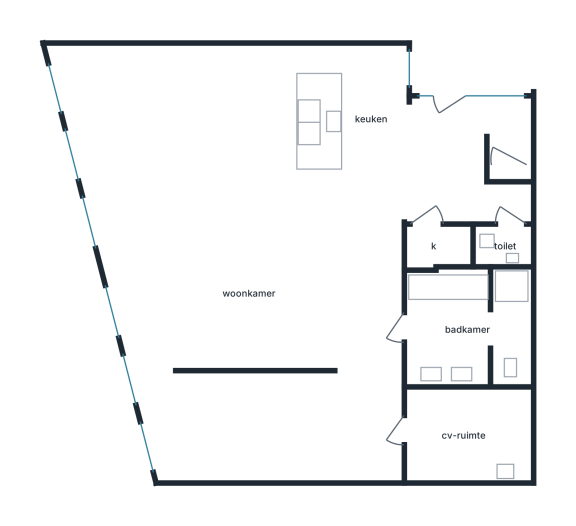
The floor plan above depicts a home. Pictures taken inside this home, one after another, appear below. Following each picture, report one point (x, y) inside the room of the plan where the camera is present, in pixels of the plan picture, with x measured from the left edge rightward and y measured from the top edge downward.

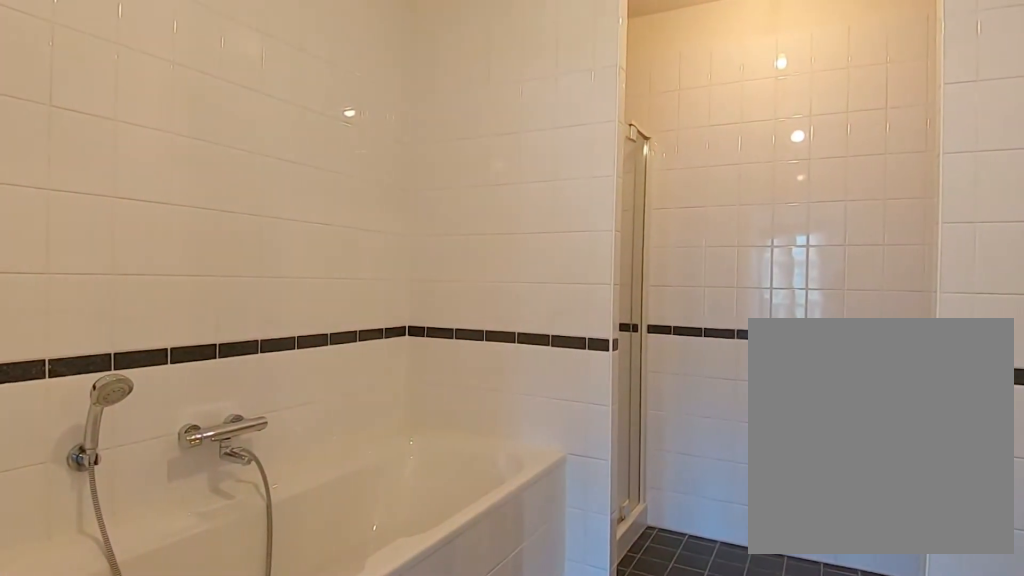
(468, 333)
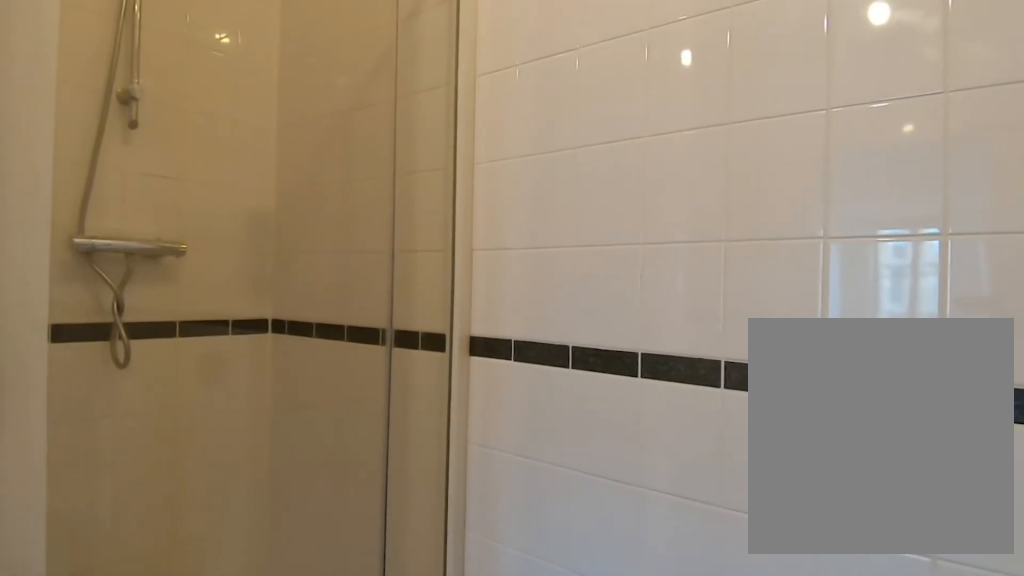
(468, 333)
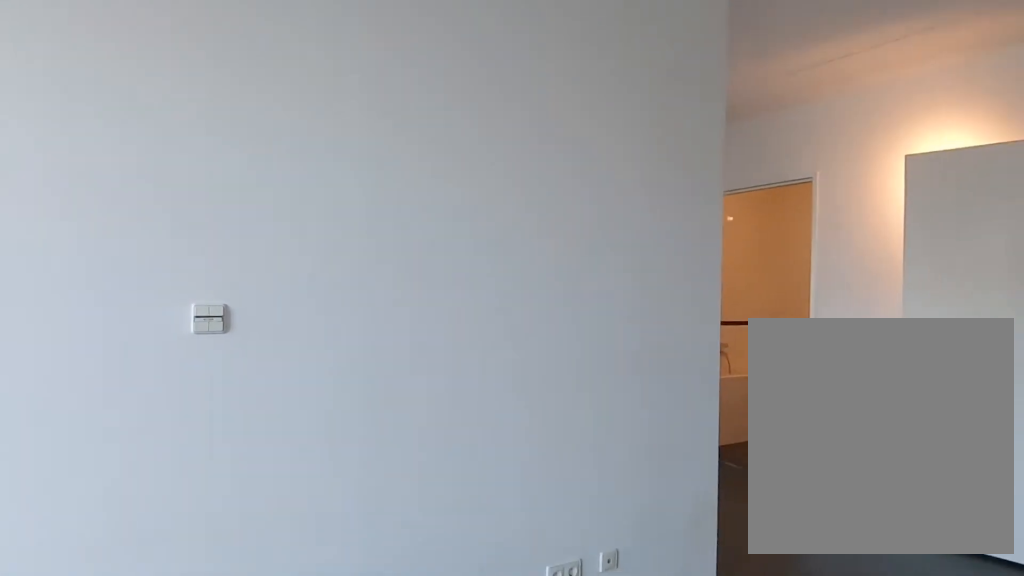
(263, 370)
